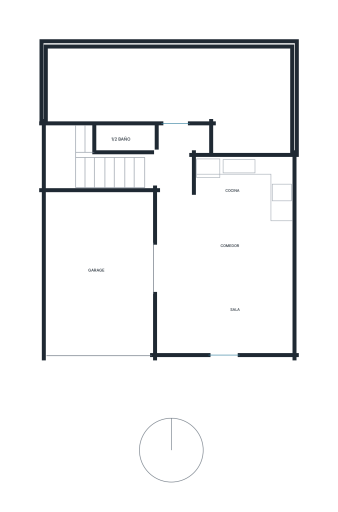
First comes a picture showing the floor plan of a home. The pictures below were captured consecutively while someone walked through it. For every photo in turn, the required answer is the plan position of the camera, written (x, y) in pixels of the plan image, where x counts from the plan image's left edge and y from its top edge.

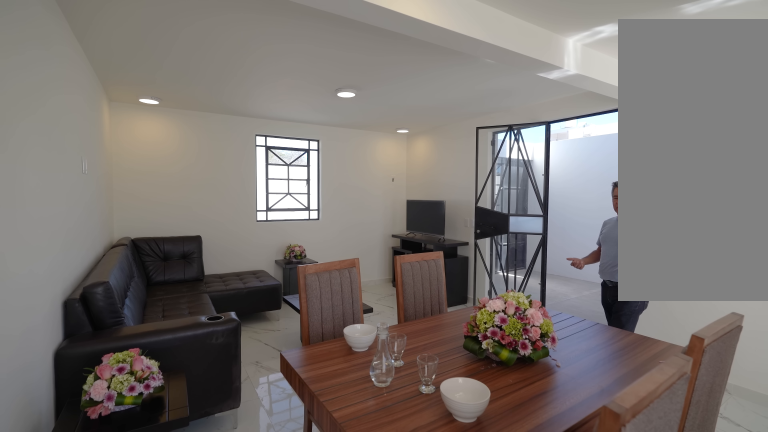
(264, 212)
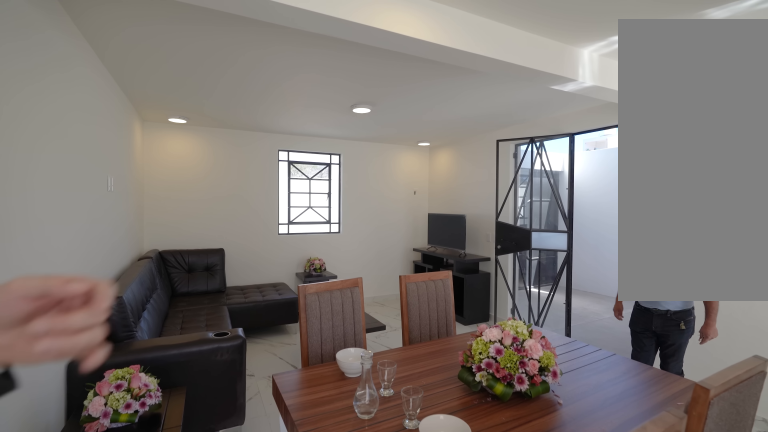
(264, 212)
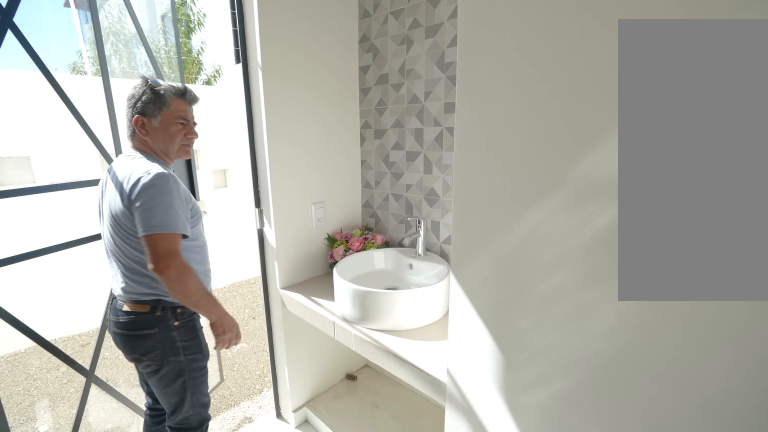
(173, 137)
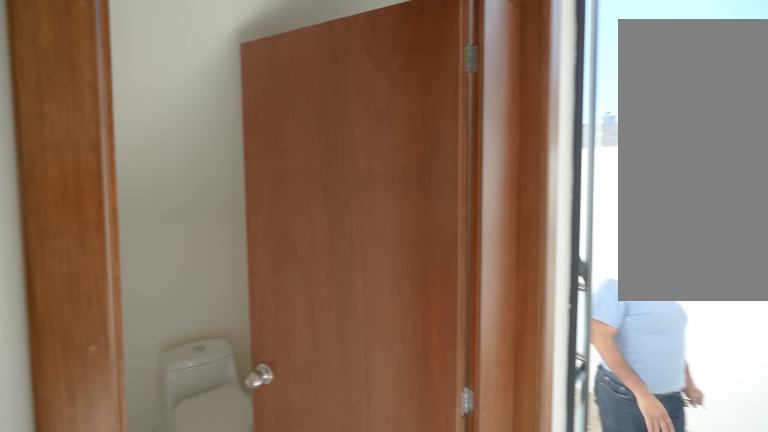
(174, 141)
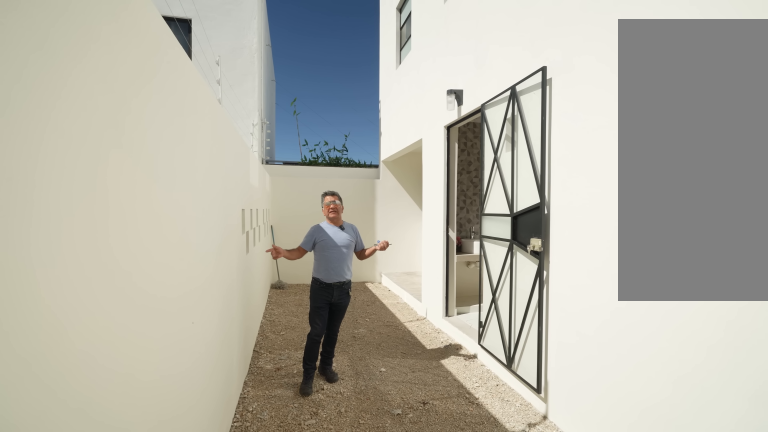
(124, 93)
